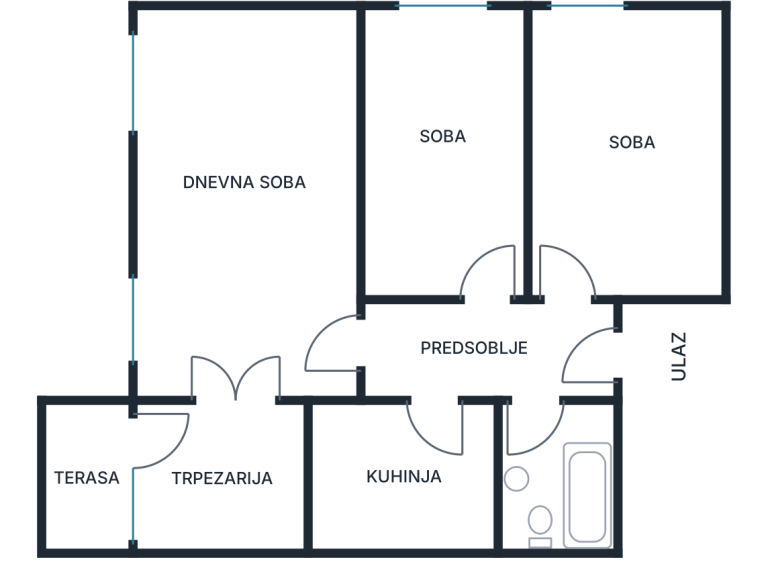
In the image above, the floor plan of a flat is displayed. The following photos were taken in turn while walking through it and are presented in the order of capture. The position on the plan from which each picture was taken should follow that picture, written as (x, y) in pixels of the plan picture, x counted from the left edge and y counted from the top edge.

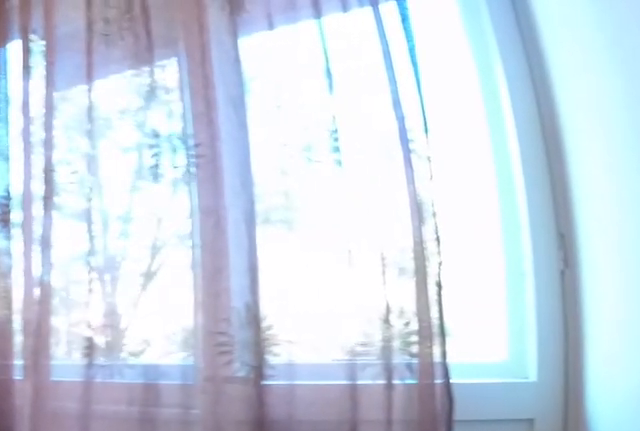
(220, 399)
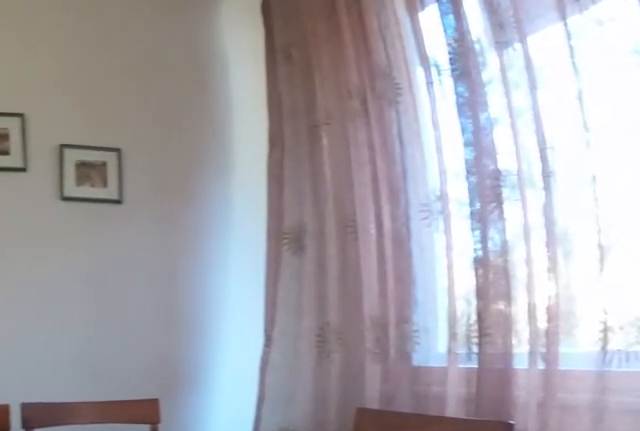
(202, 396)
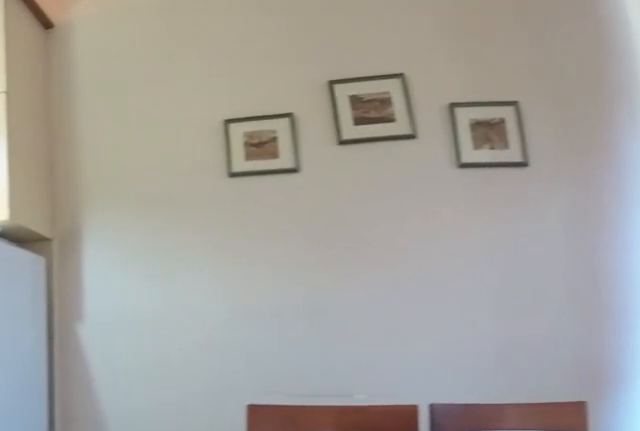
(191, 409)
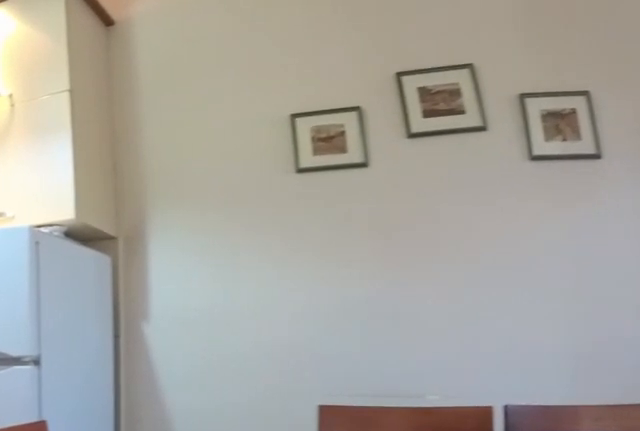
(190, 411)
